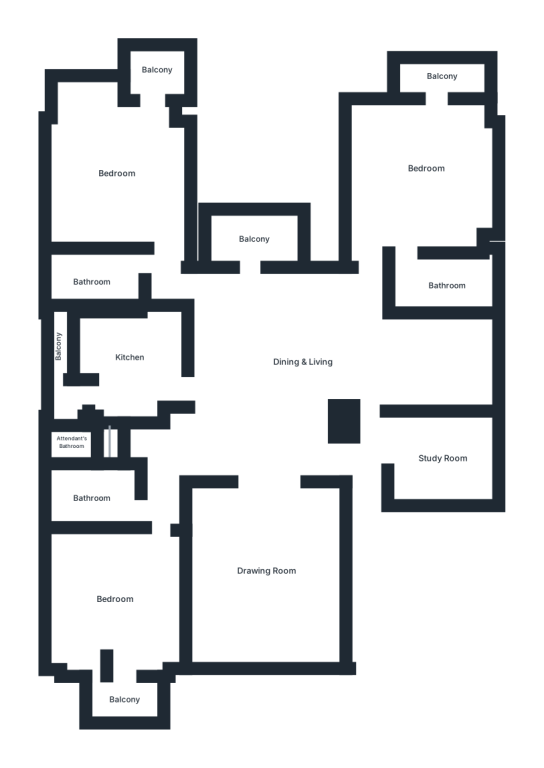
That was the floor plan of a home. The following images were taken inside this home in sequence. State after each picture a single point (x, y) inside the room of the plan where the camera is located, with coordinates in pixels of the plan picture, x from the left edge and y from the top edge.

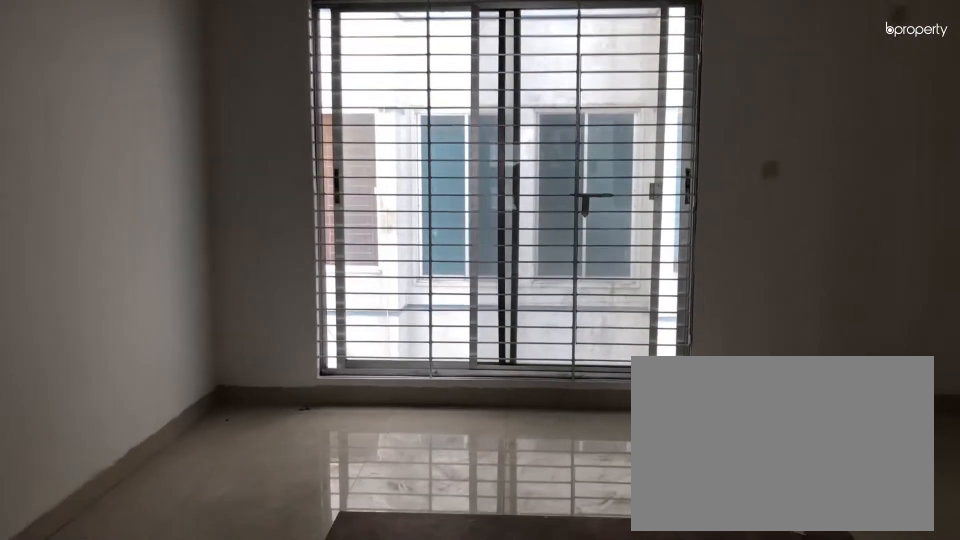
(262, 566)
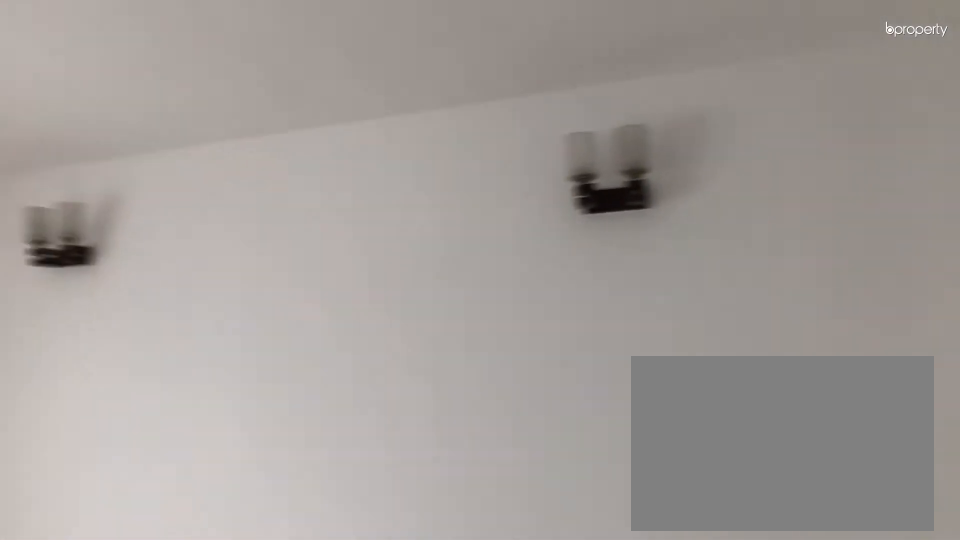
(263, 565)
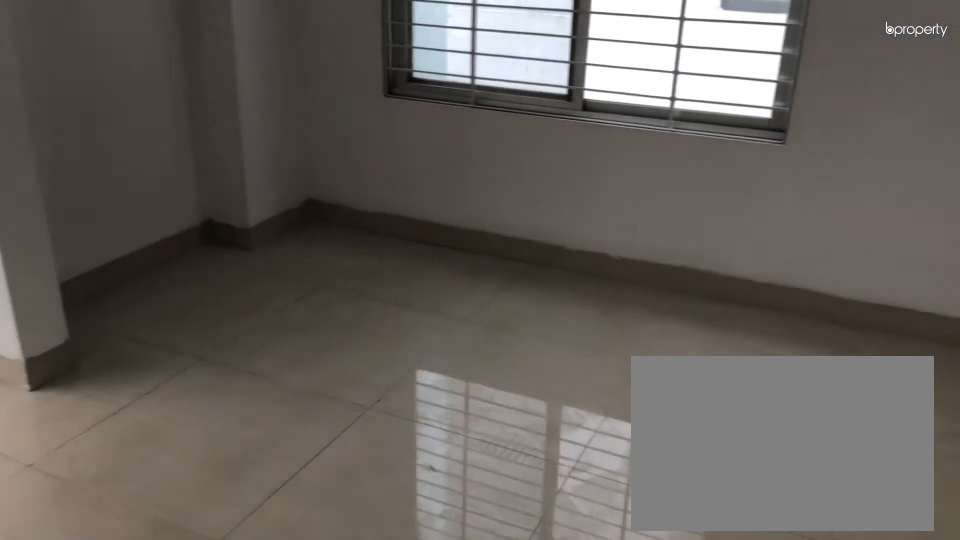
(115, 597)
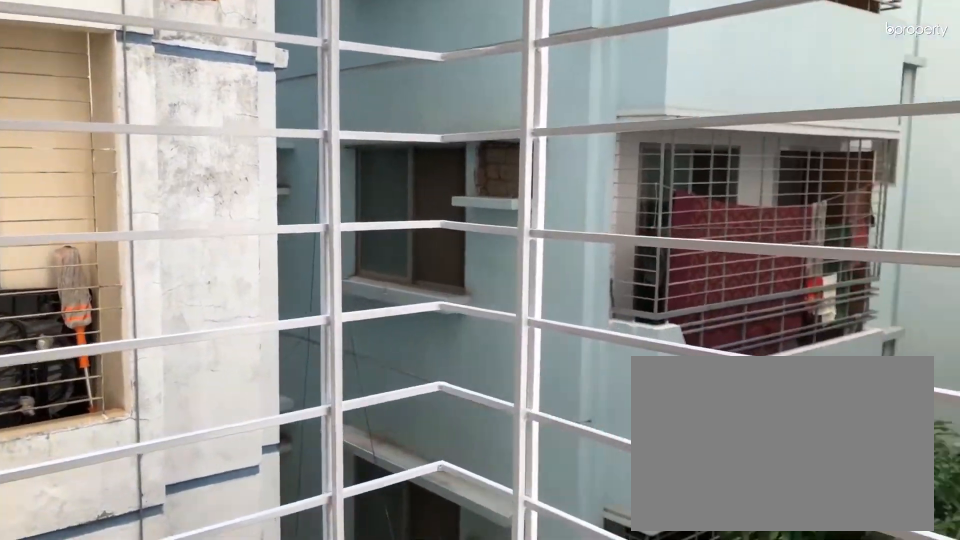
(126, 691)
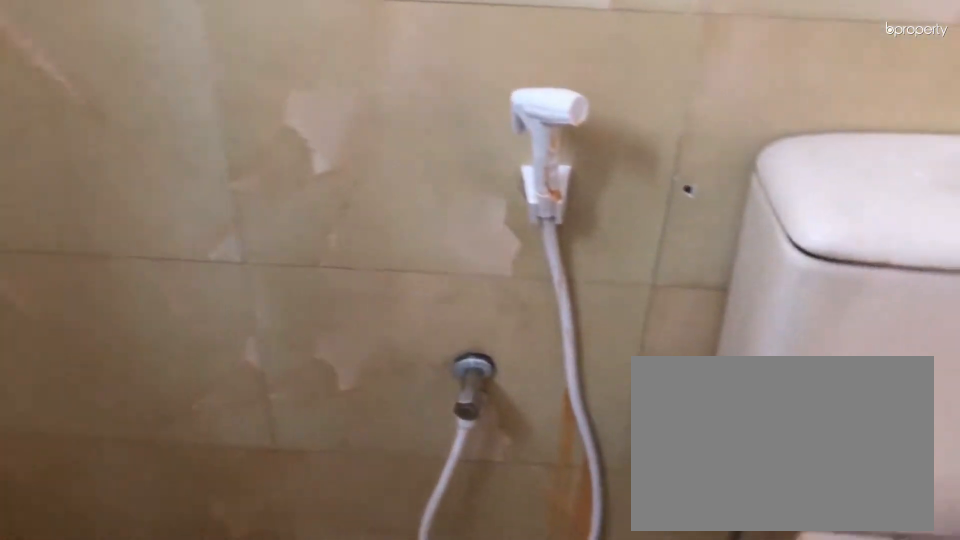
(94, 495)
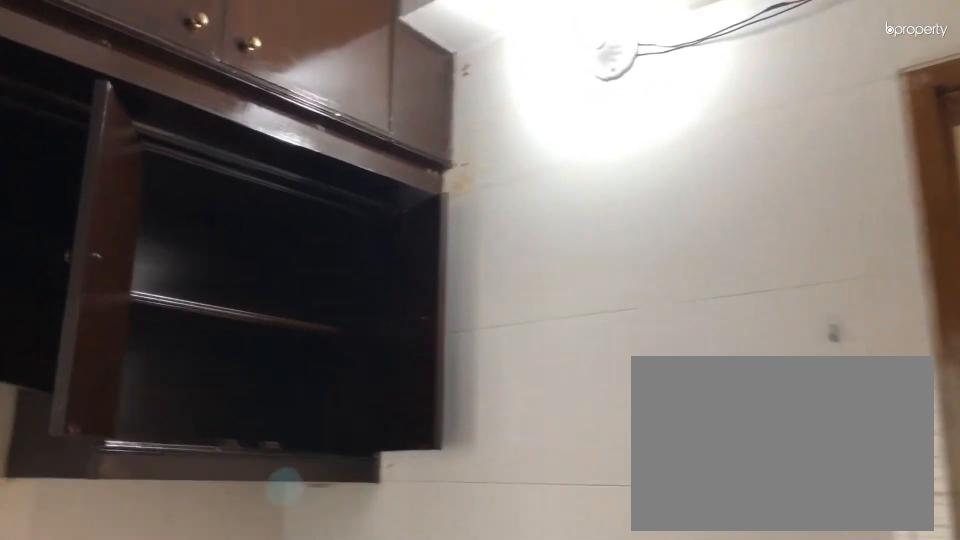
(131, 364)
